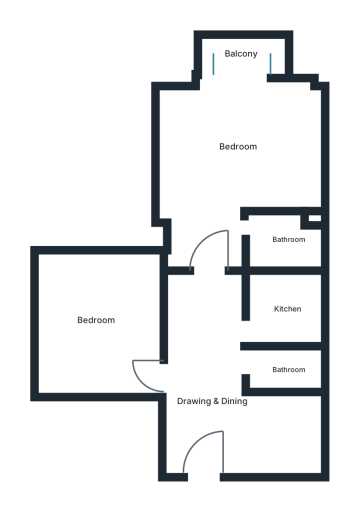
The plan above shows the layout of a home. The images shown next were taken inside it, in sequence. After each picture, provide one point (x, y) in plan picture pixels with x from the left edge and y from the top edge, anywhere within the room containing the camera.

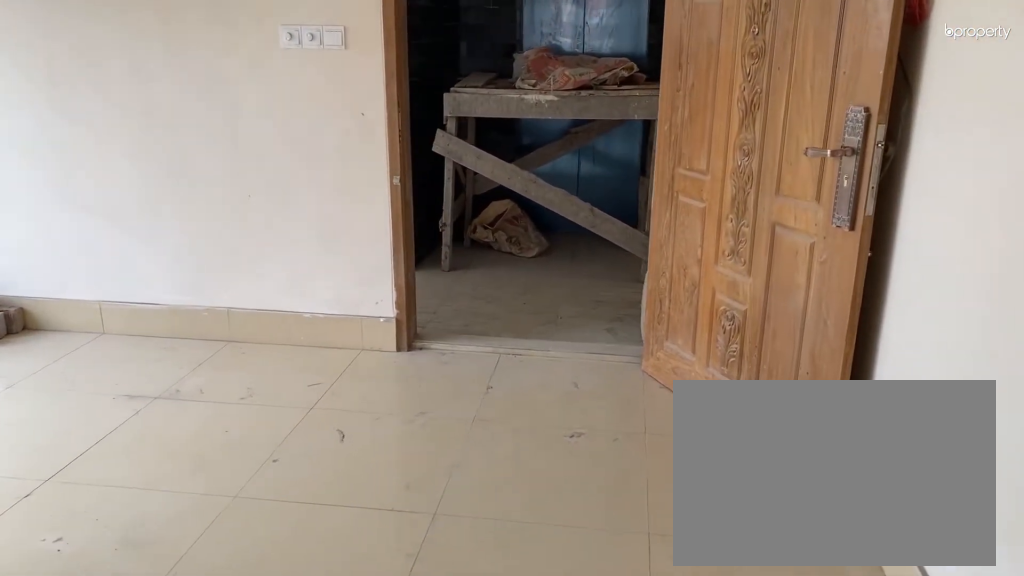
(204, 399)
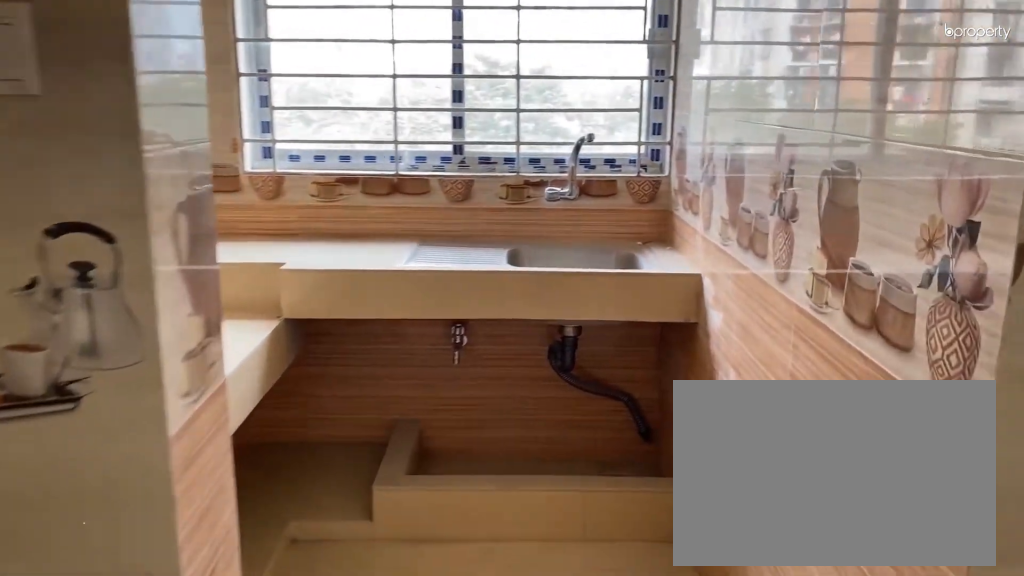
(286, 307)
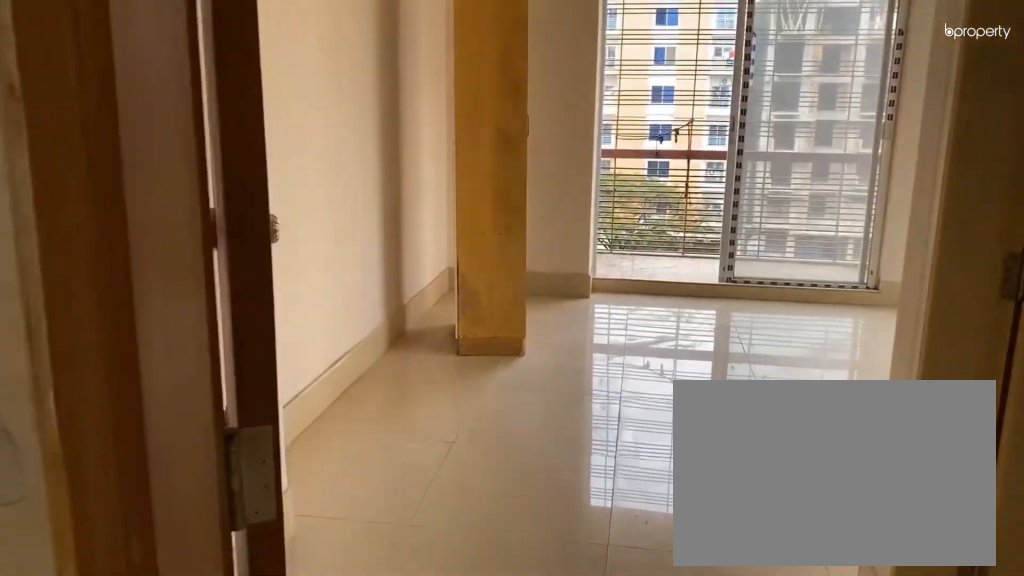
(238, 142)
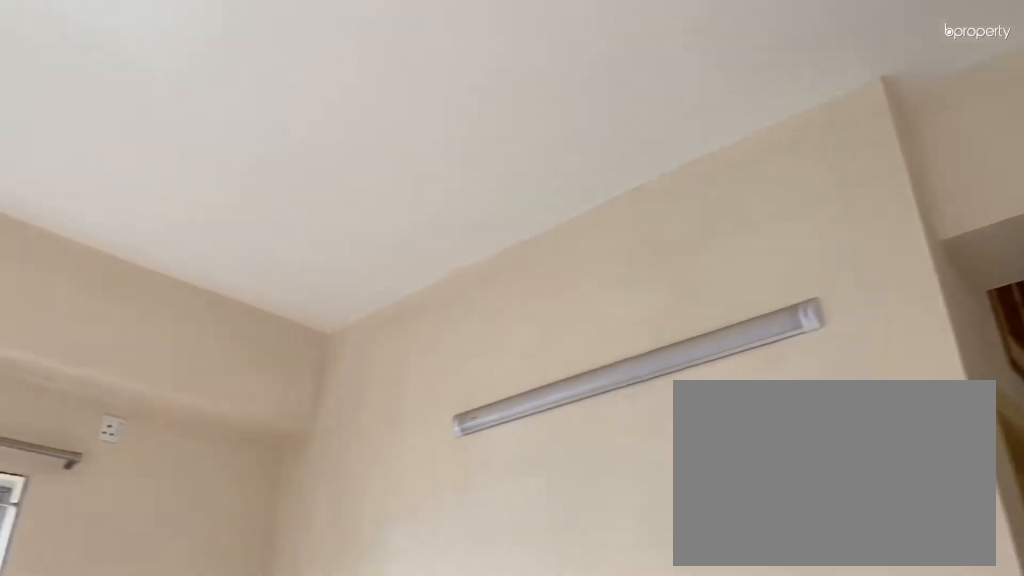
(238, 142)
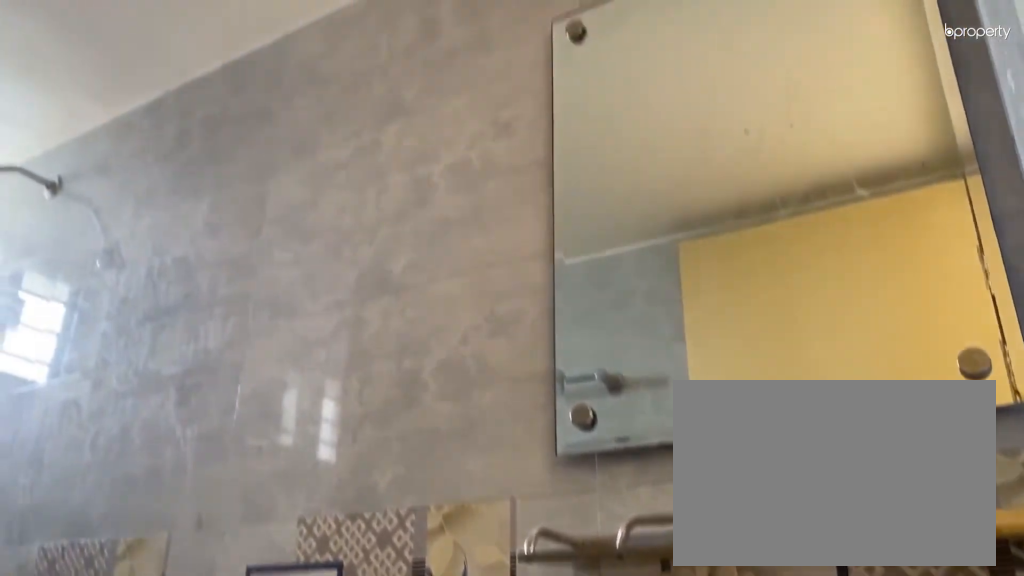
(288, 239)
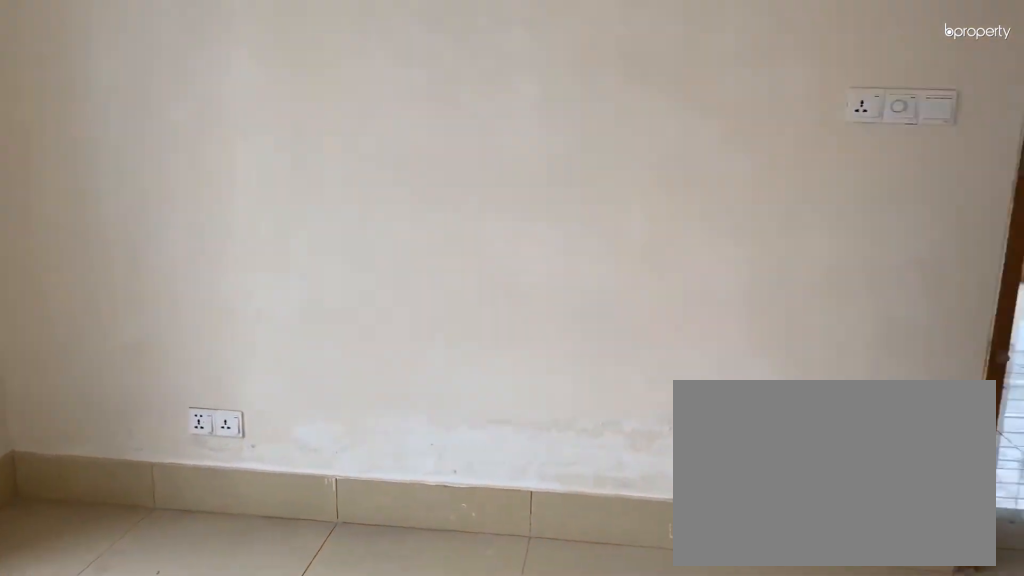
(97, 319)
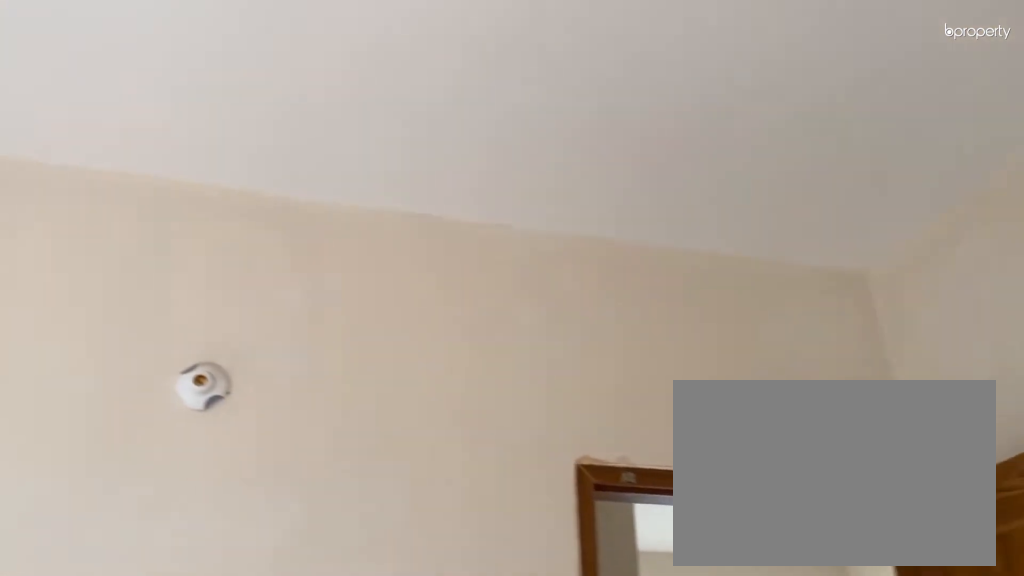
(97, 319)
